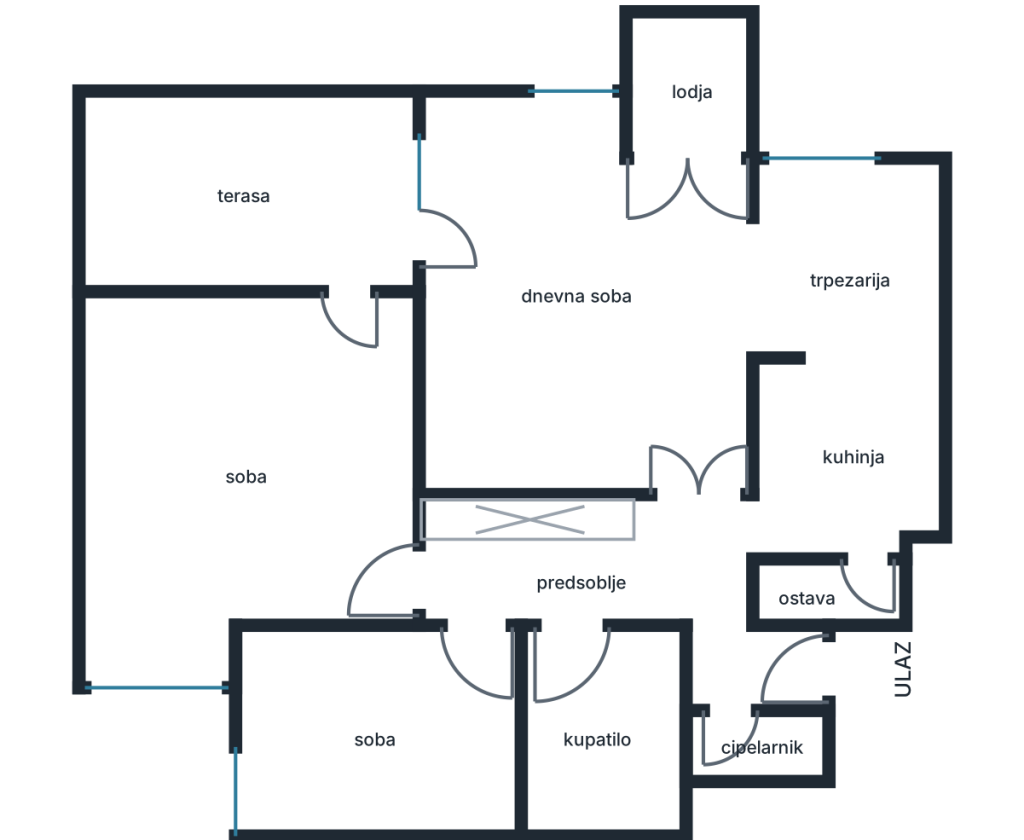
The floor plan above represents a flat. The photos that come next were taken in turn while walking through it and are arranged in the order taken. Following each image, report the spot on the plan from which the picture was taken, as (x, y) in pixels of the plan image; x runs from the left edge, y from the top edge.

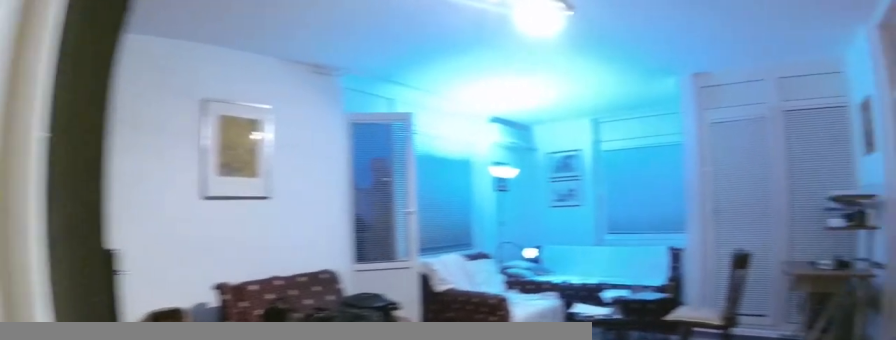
(710, 529)
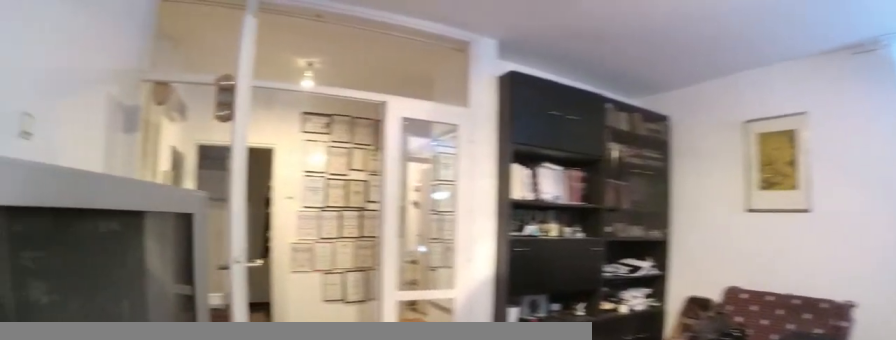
(718, 267)
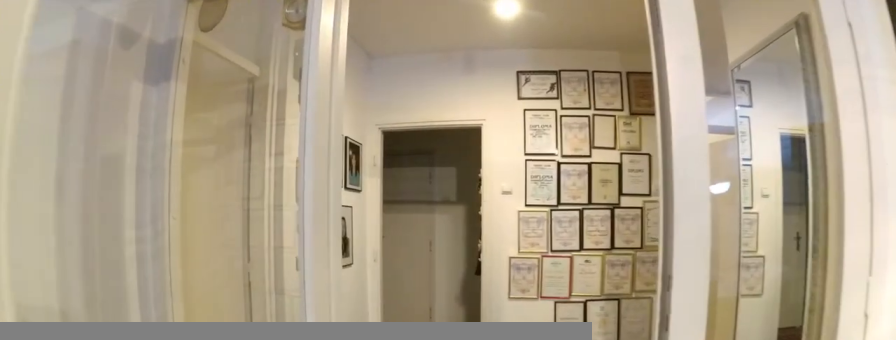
(701, 388)
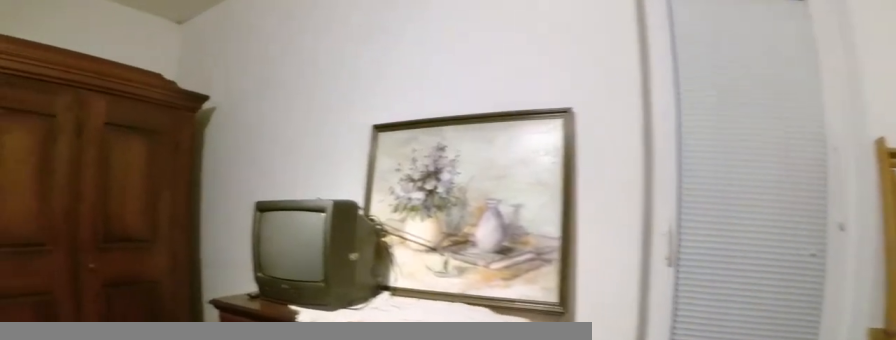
(365, 407)
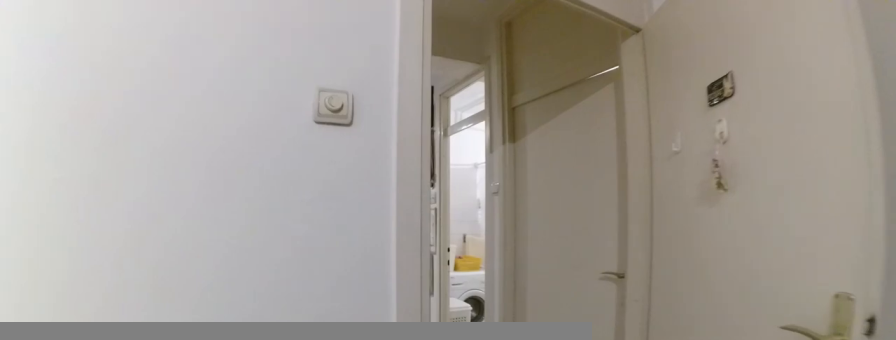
(351, 504)
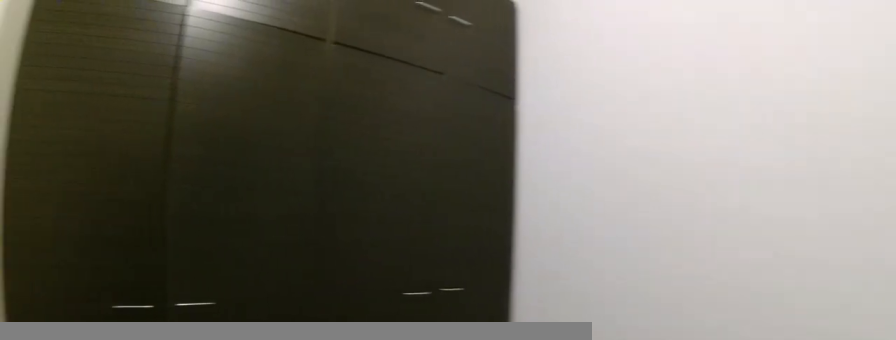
(272, 687)
